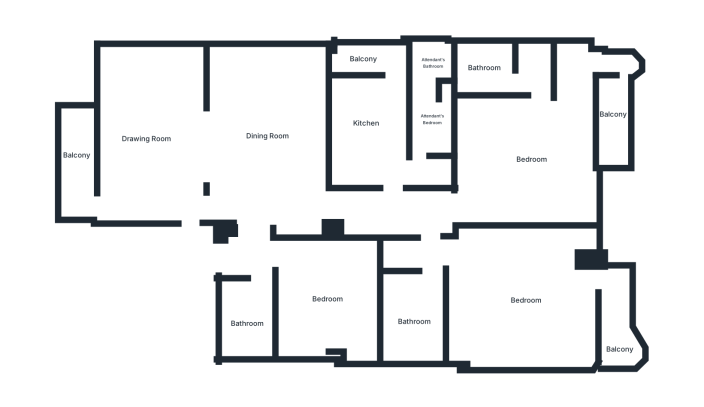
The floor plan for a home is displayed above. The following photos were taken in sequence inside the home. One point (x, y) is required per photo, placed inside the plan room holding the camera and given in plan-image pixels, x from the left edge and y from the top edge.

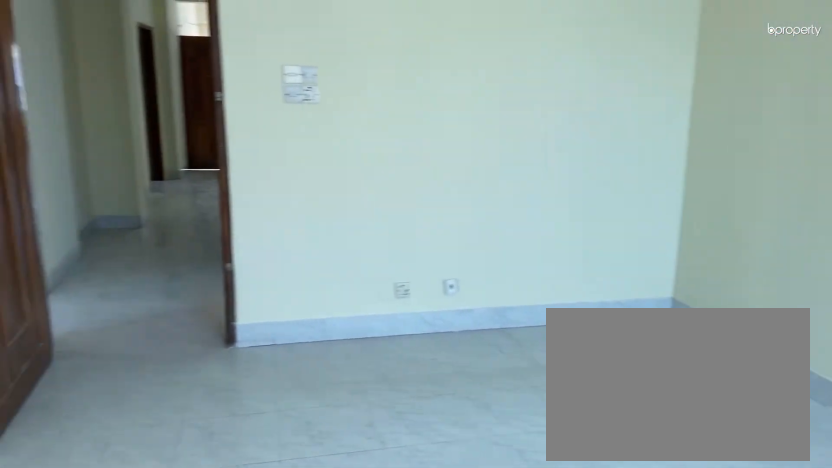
(526, 159)
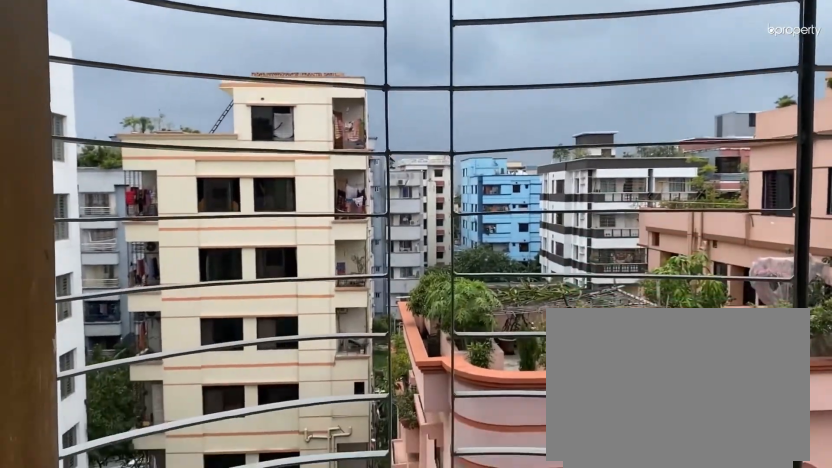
(612, 123)
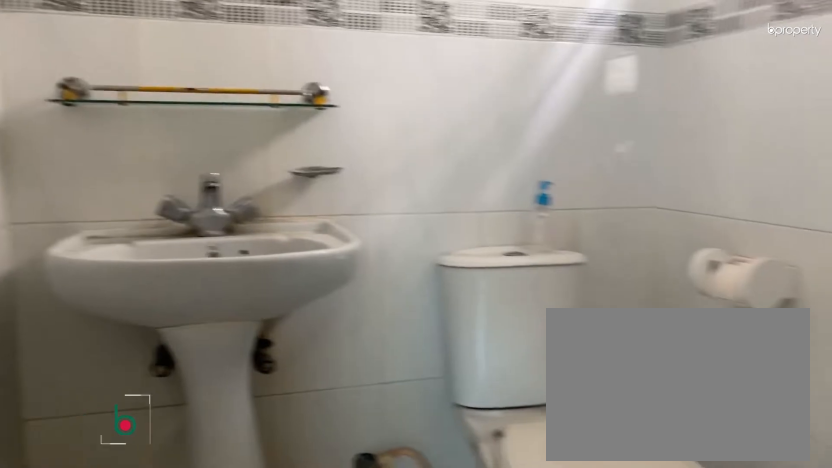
(485, 69)
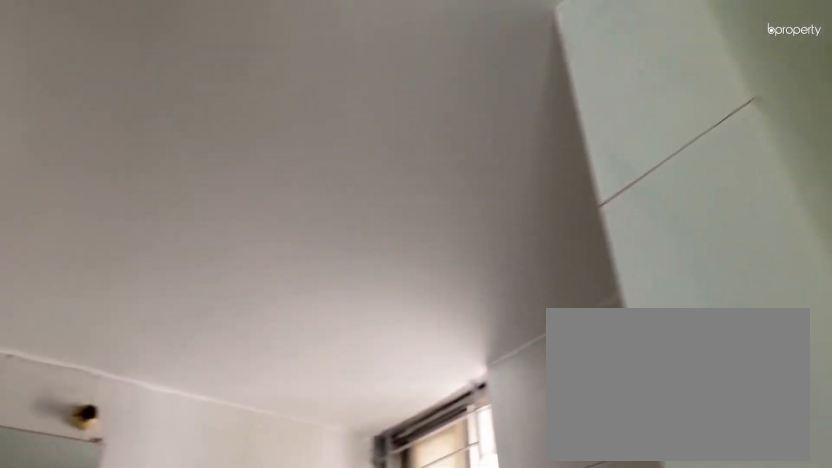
(485, 69)
